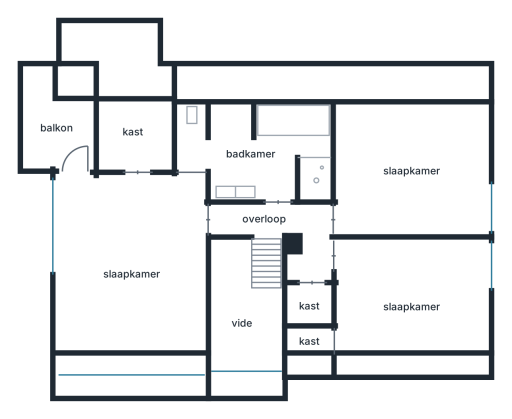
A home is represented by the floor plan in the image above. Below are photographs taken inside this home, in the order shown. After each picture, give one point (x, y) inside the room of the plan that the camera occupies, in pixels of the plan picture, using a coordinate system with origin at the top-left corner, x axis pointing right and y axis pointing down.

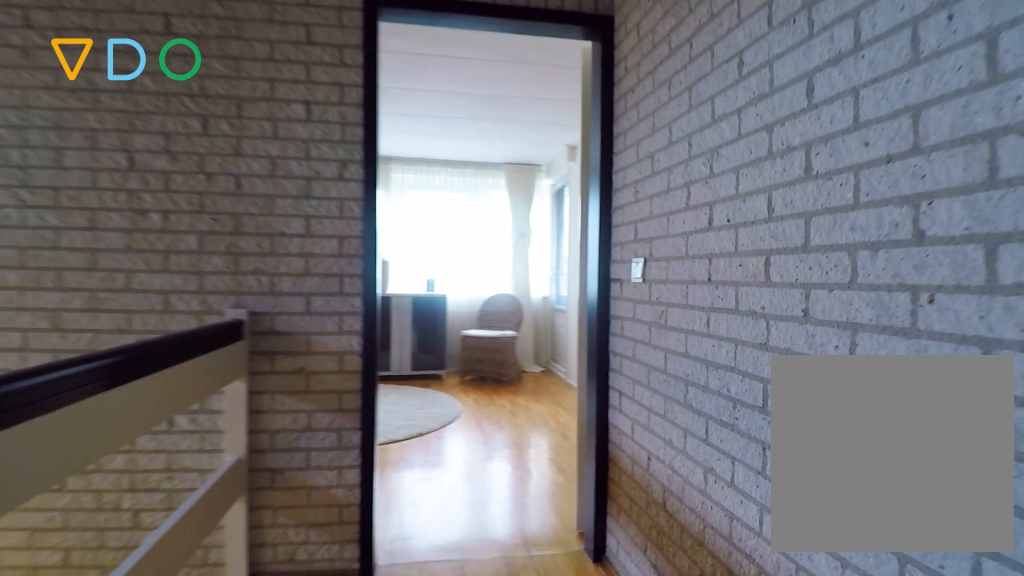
(283, 233)
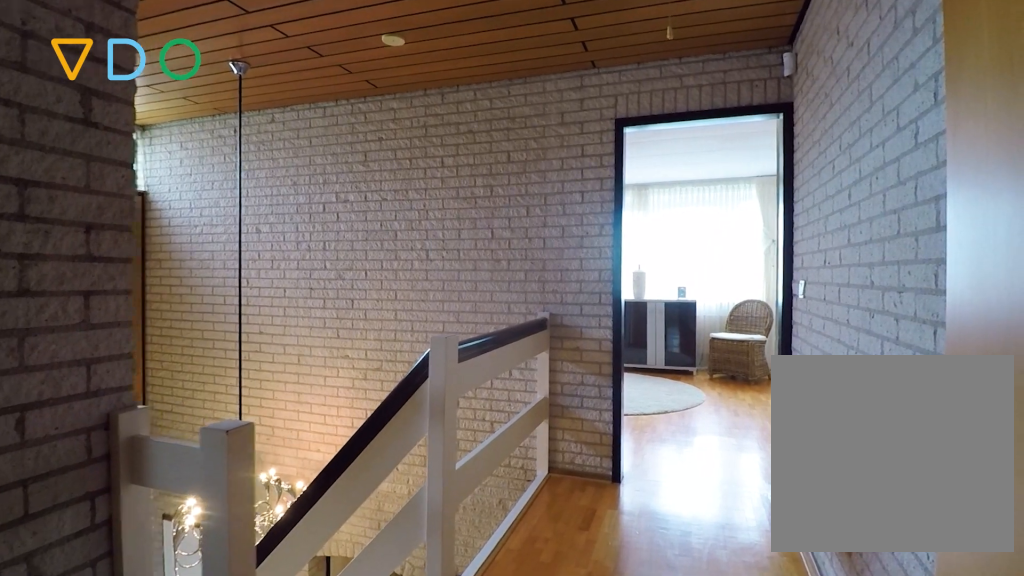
(283, 233)
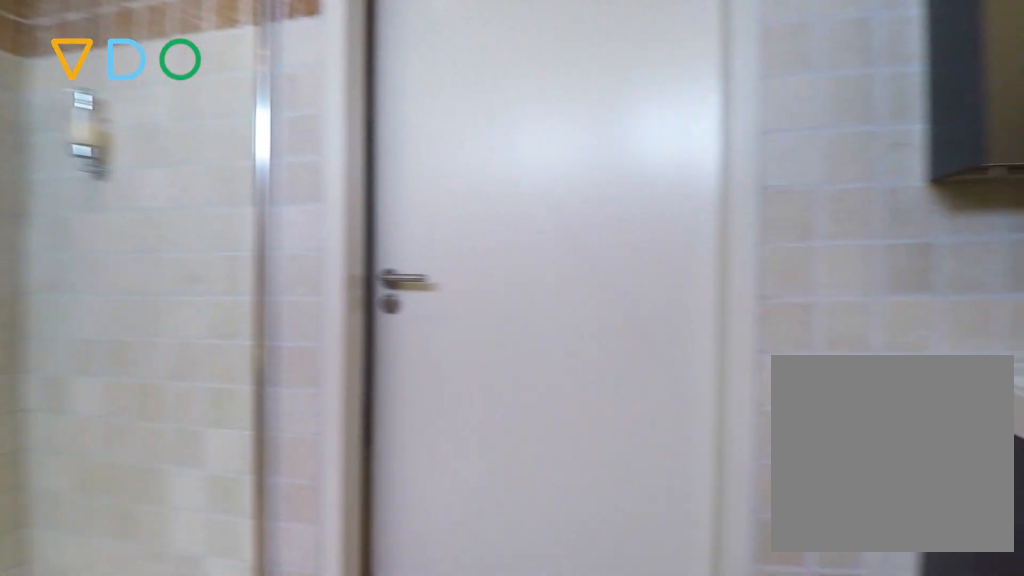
(254, 152)
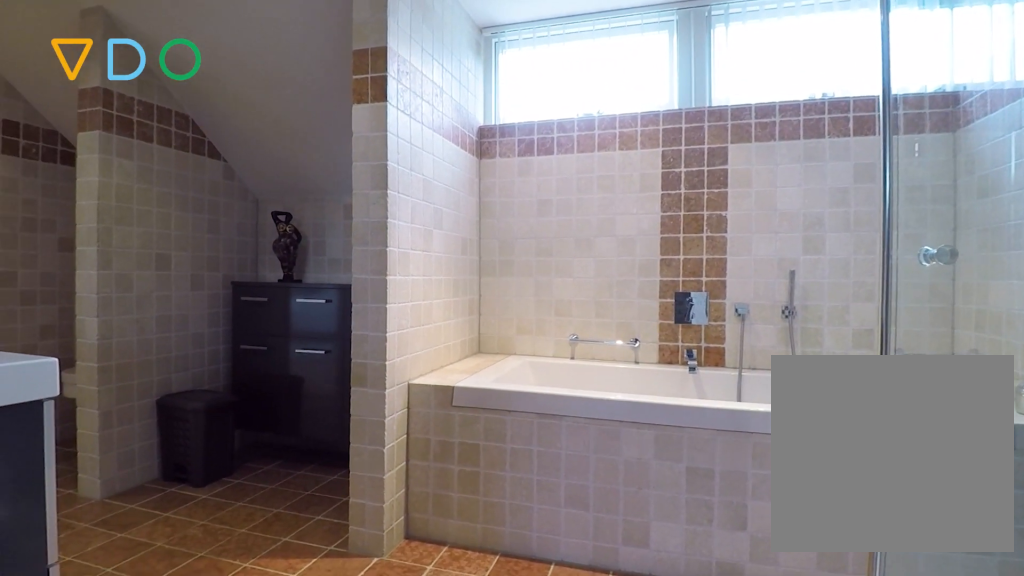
(254, 152)
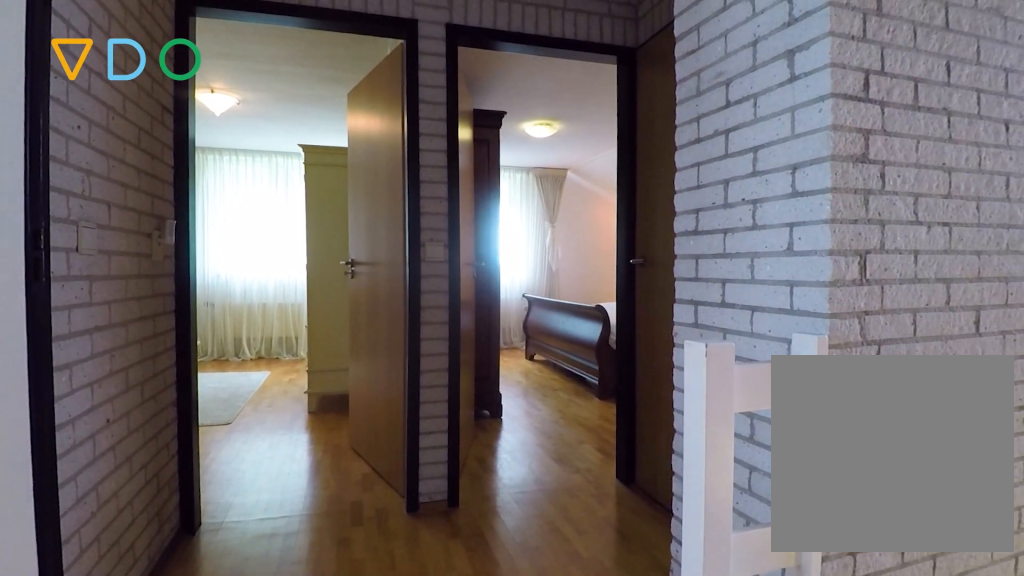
(283, 233)
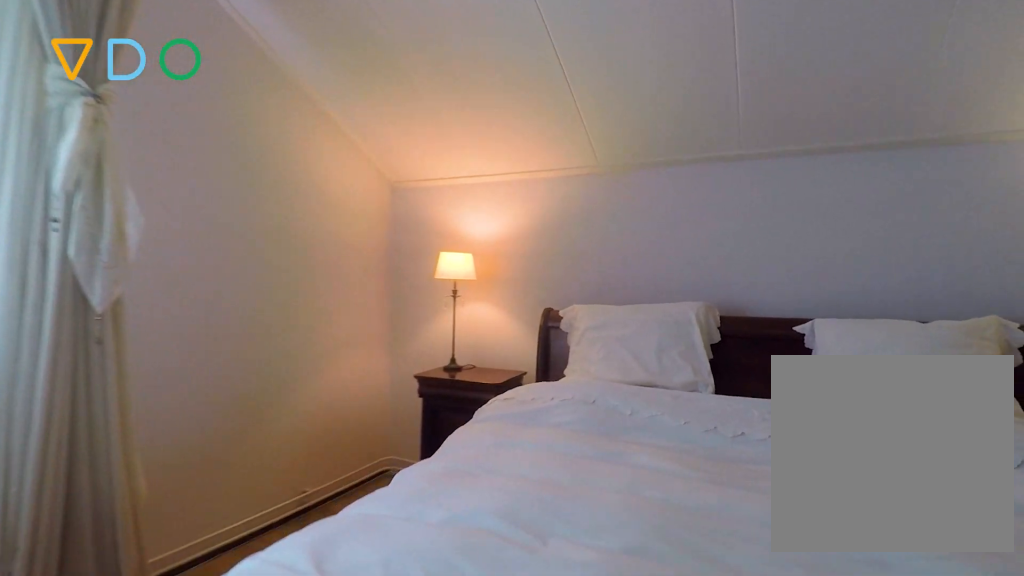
(411, 296)
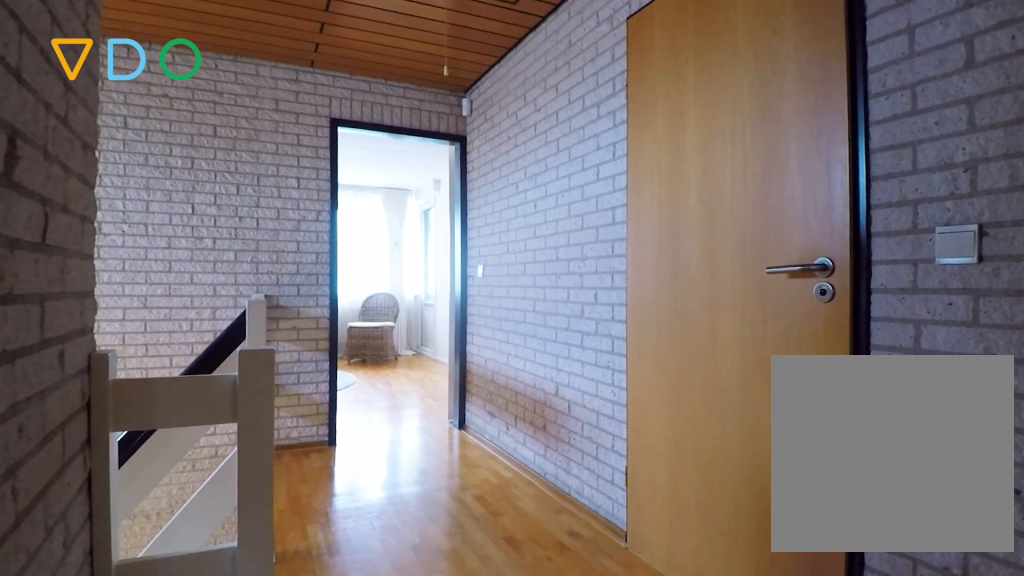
(283, 233)
